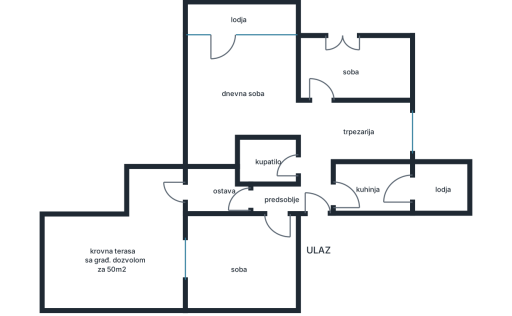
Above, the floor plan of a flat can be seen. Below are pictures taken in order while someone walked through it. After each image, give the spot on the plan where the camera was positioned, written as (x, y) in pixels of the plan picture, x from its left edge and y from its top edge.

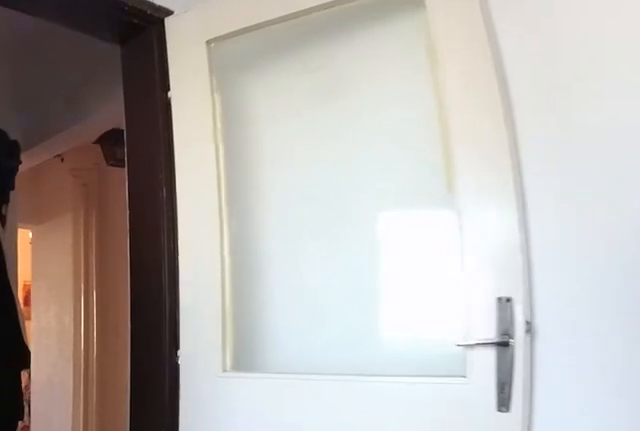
(262, 252)
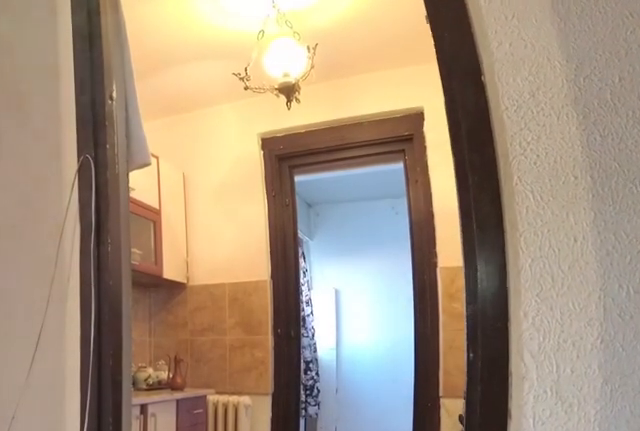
(303, 199)
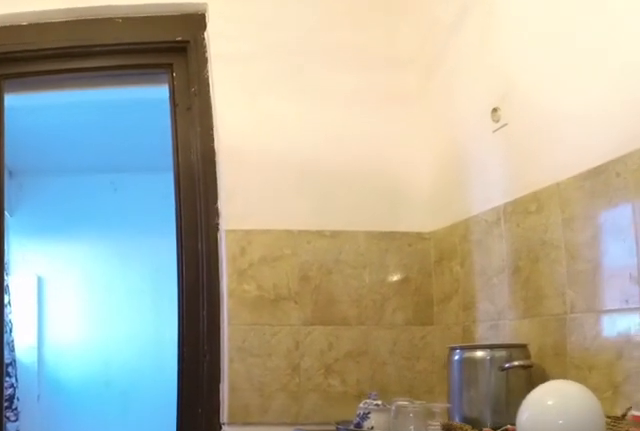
(335, 201)
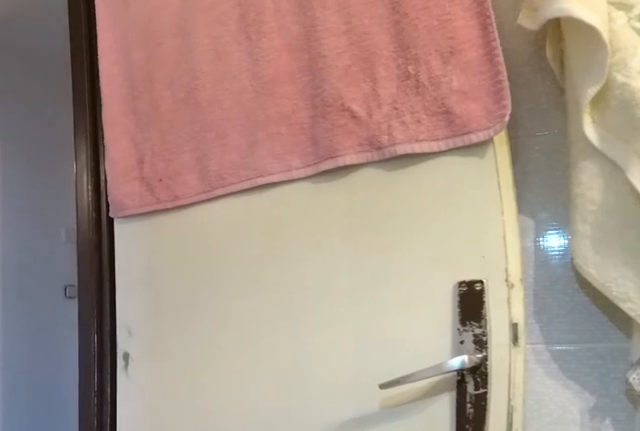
(253, 162)
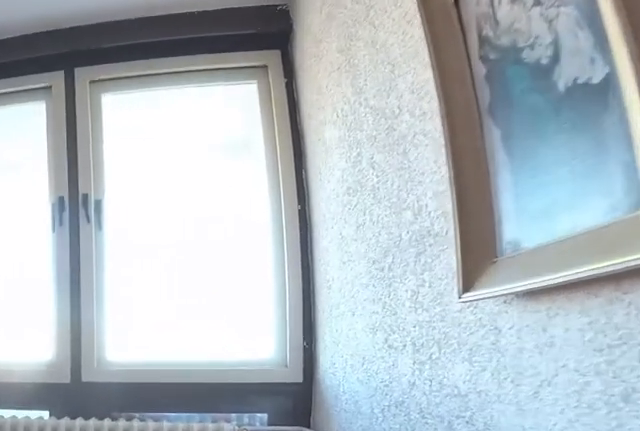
(284, 113)
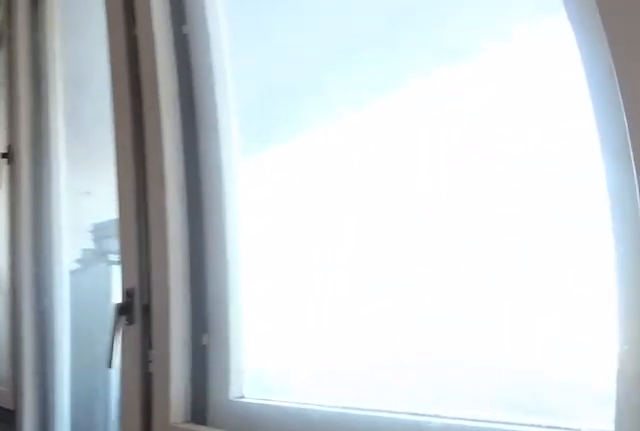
(289, 56)
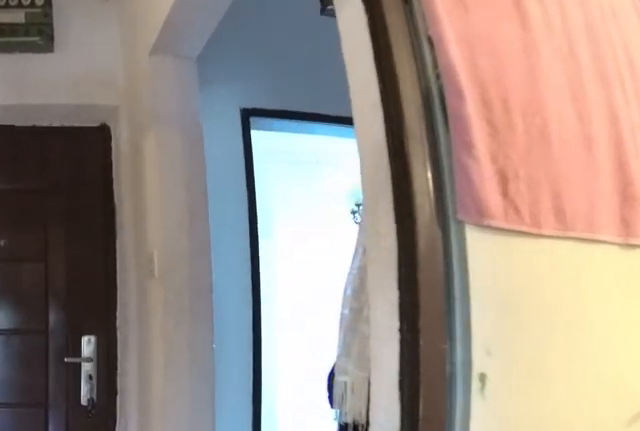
(316, 156)
